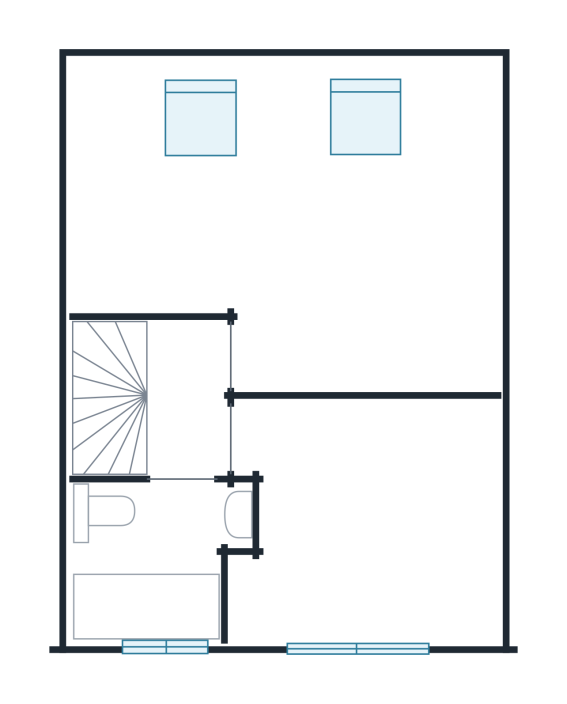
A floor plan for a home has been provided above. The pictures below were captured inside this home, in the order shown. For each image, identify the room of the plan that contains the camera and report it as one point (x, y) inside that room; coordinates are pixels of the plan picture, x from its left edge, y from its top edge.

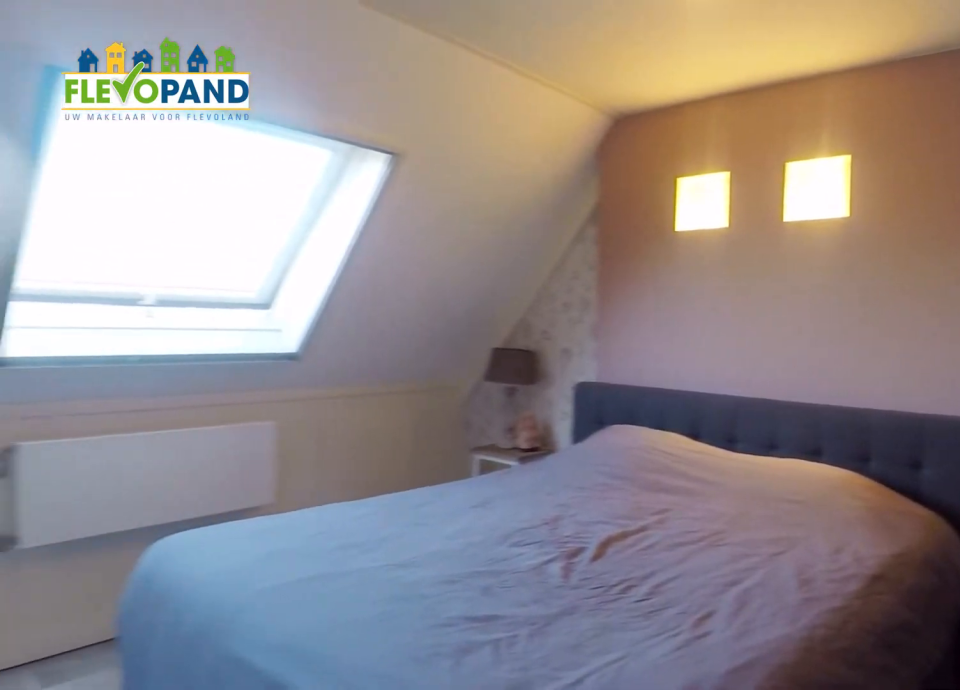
(272, 190)
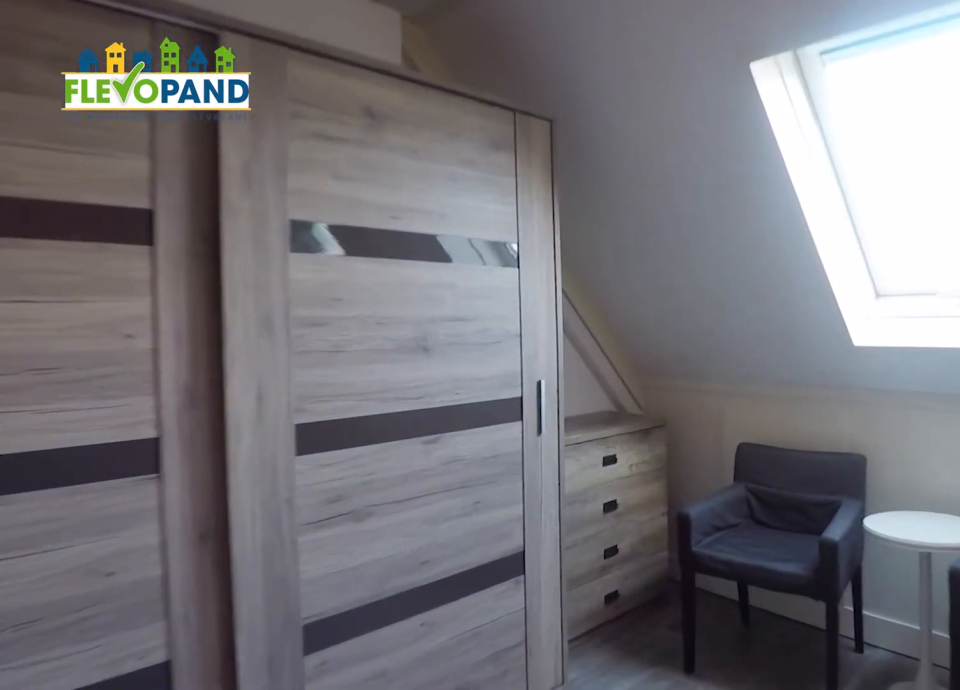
(272, 190)
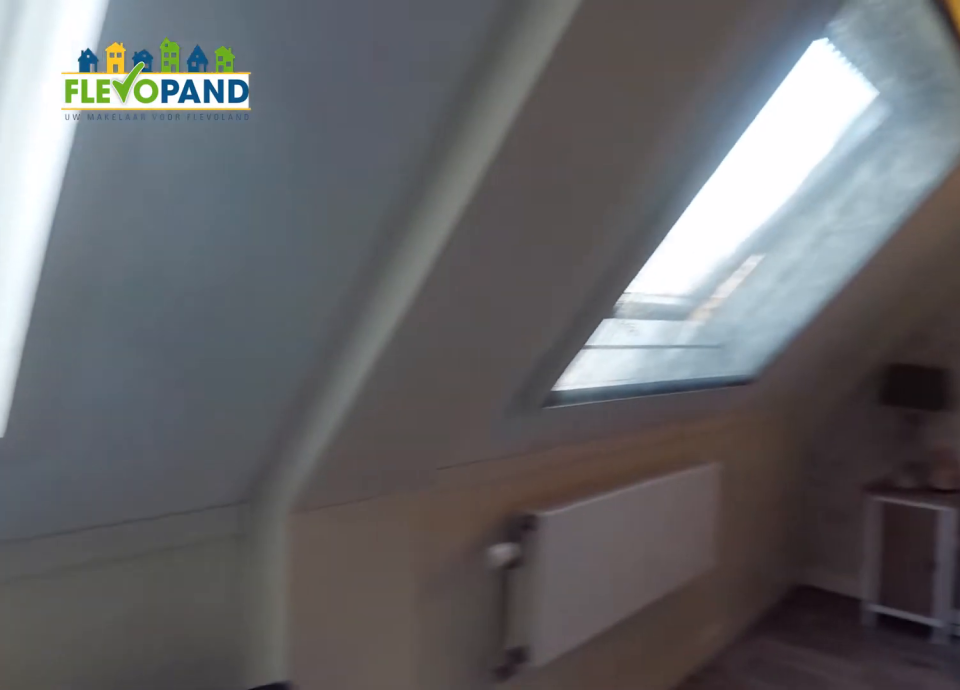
(272, 190)
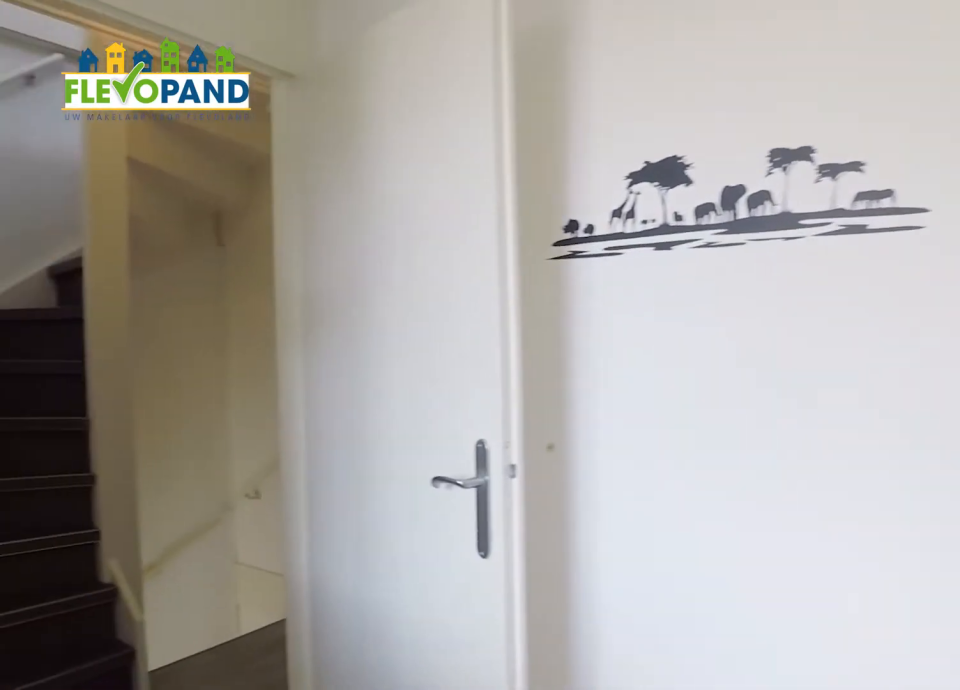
(368, 521)
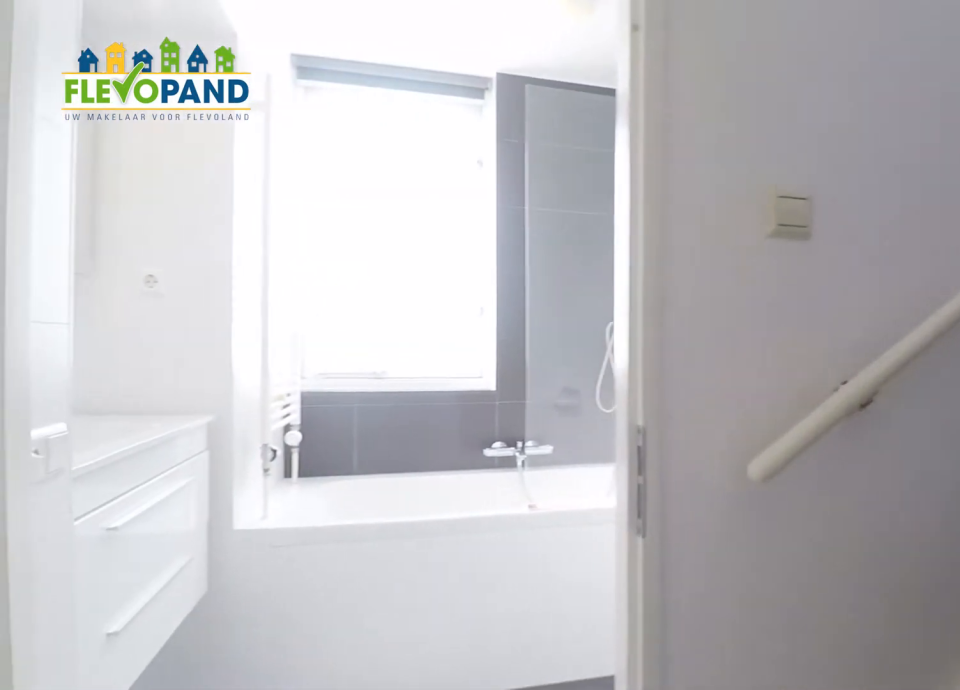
(185, 397)
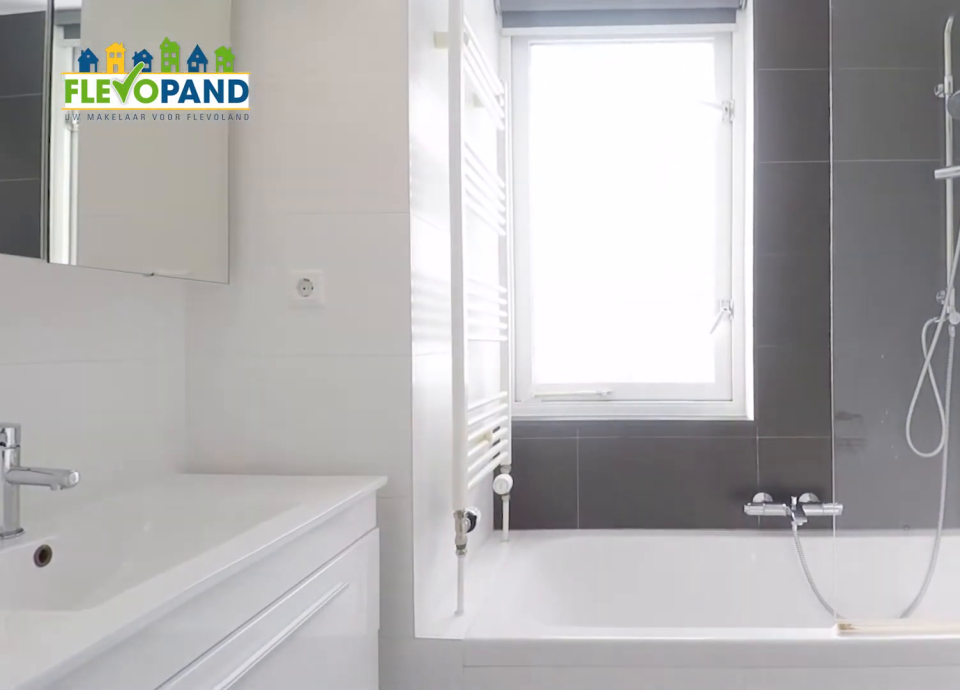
(147, 605)
